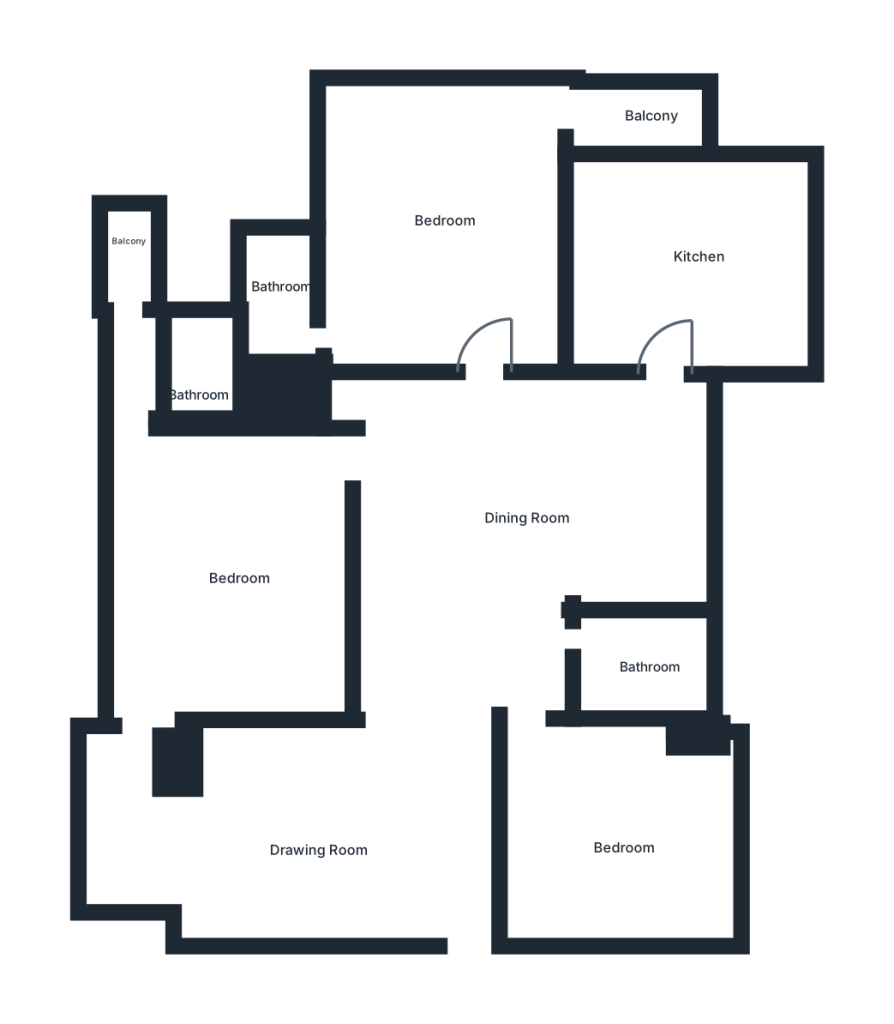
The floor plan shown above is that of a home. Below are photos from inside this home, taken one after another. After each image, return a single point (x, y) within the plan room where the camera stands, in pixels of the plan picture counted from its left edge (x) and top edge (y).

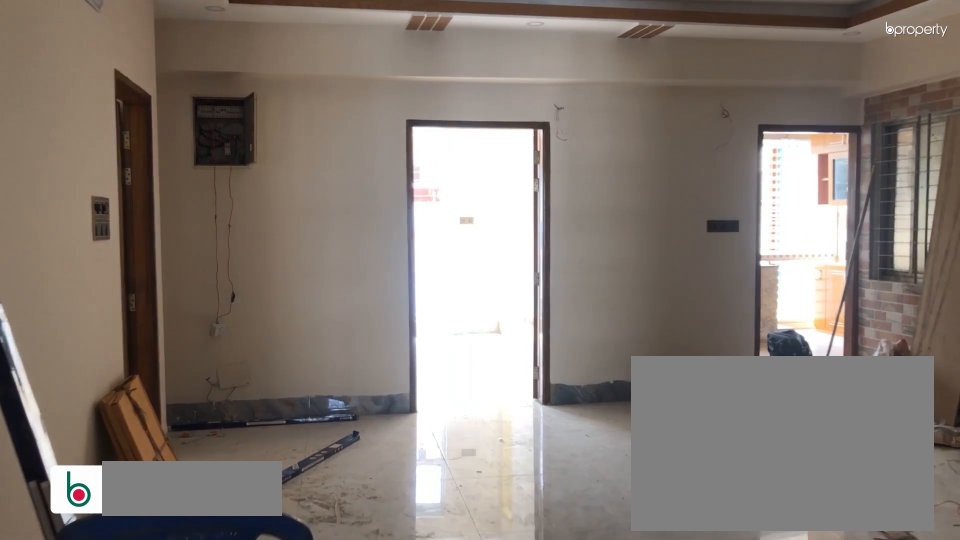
(521, 533)
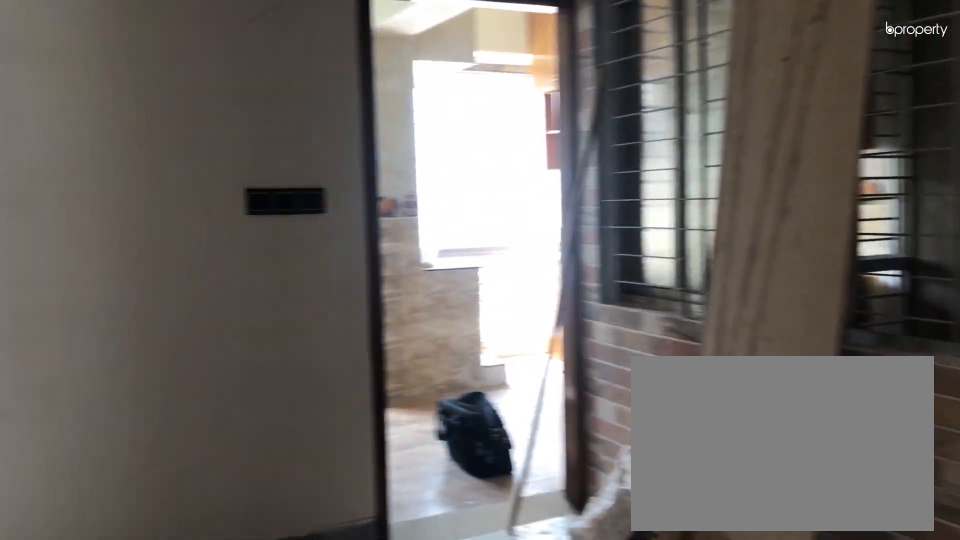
(541, 516)
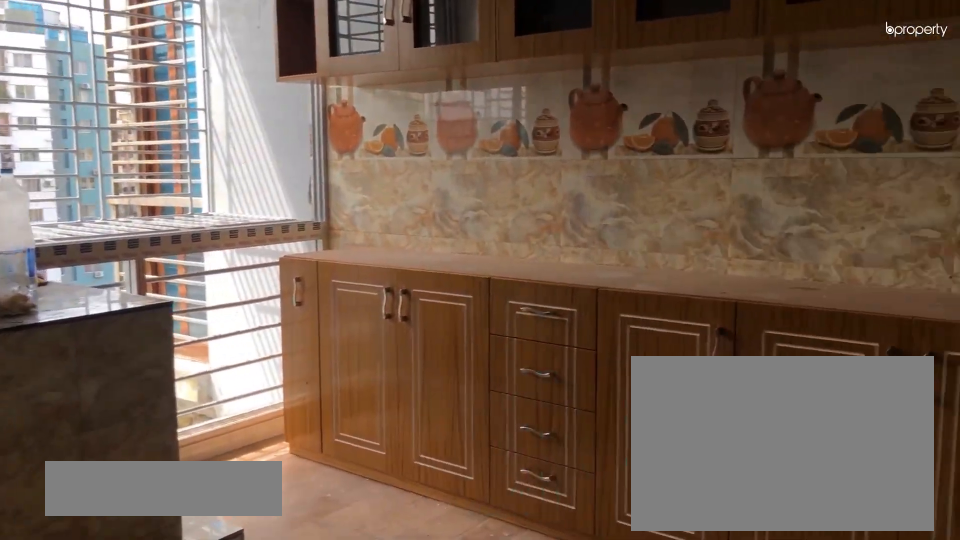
(689, 250)
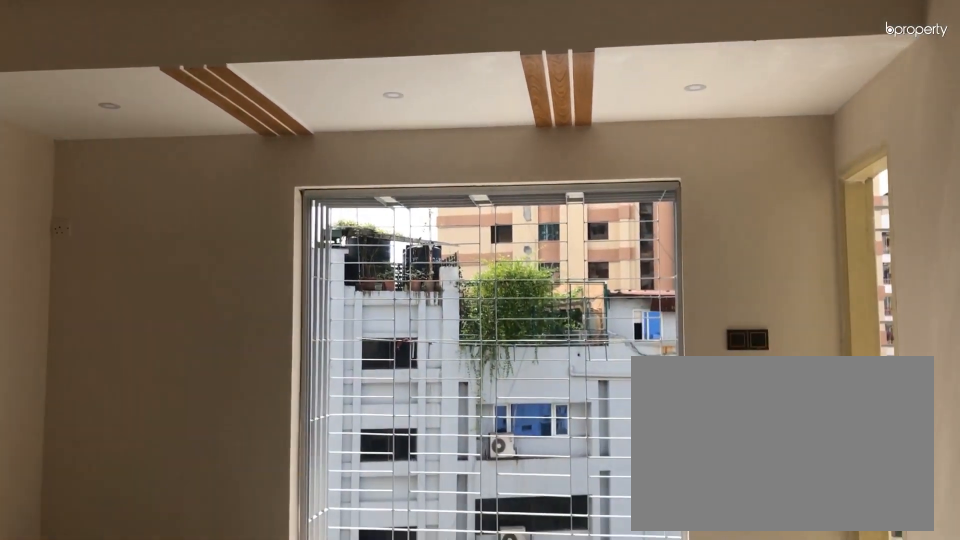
(445, 215)
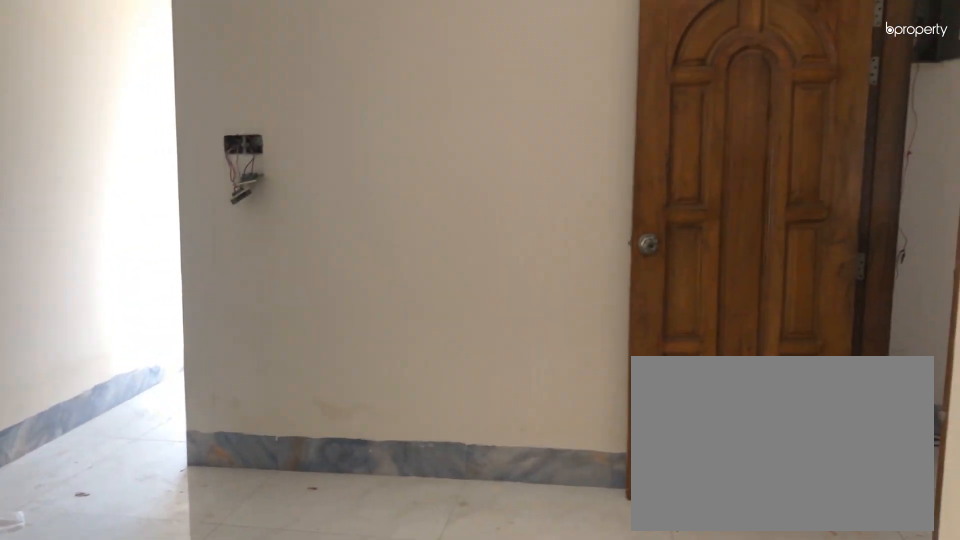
(220, 578)
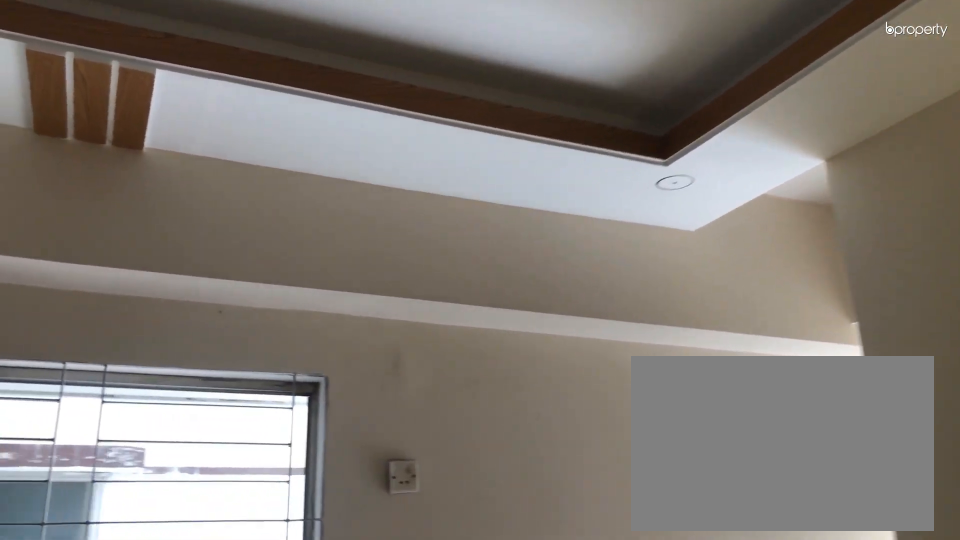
(220, 578)
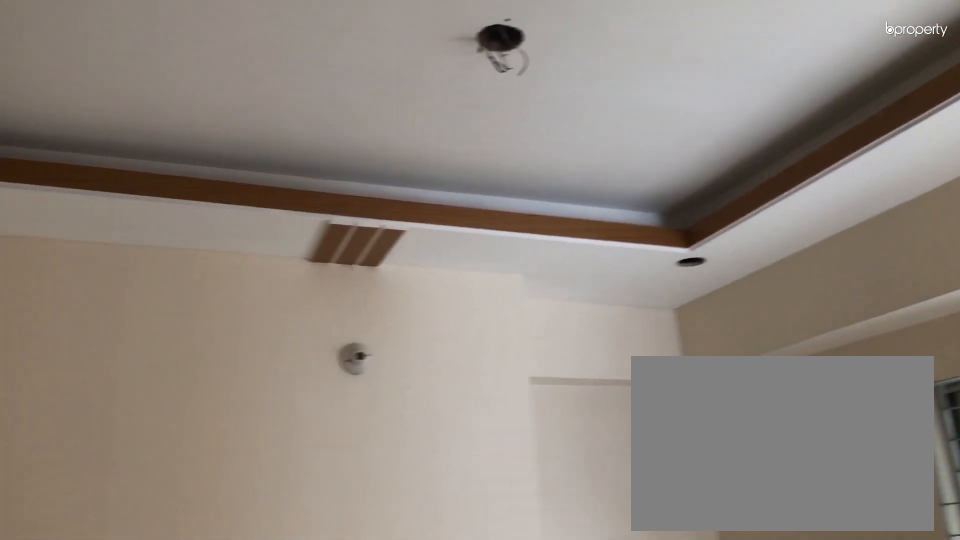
(220, 578)
